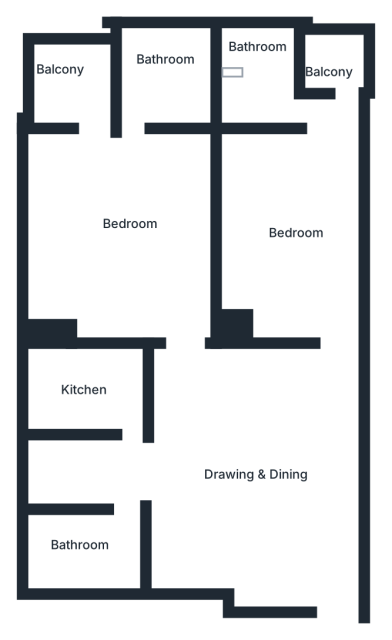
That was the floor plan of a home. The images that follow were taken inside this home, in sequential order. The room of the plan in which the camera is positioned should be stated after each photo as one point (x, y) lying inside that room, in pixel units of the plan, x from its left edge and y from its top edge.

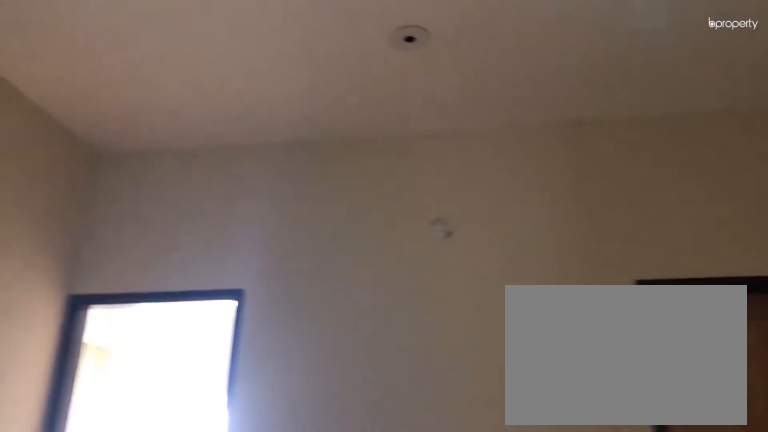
(268, 468)
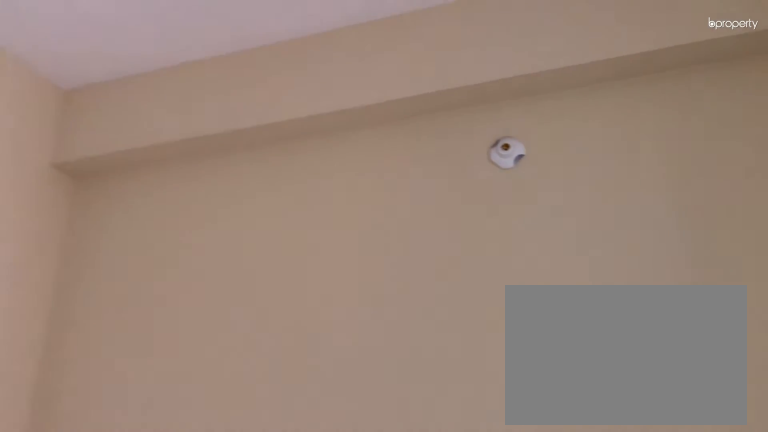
(307, 218)
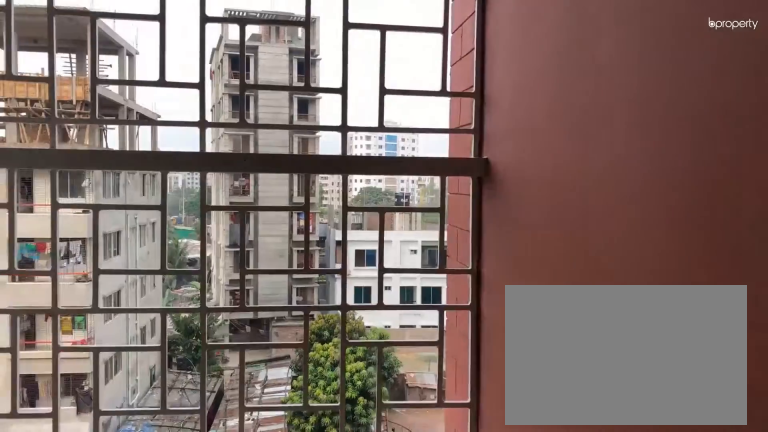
(333, 57)
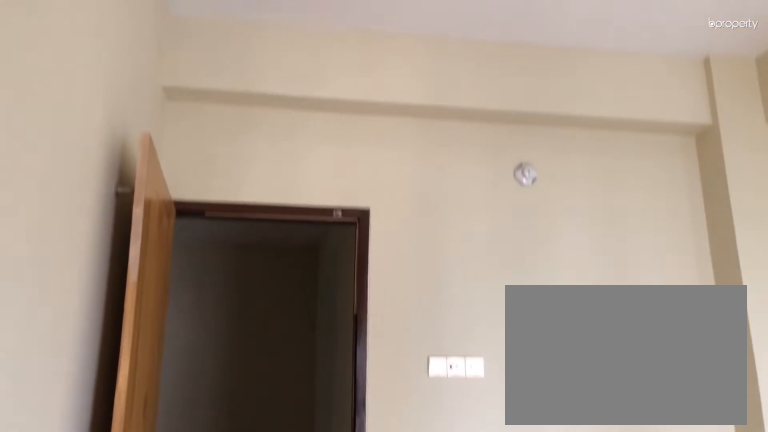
(115, 212)
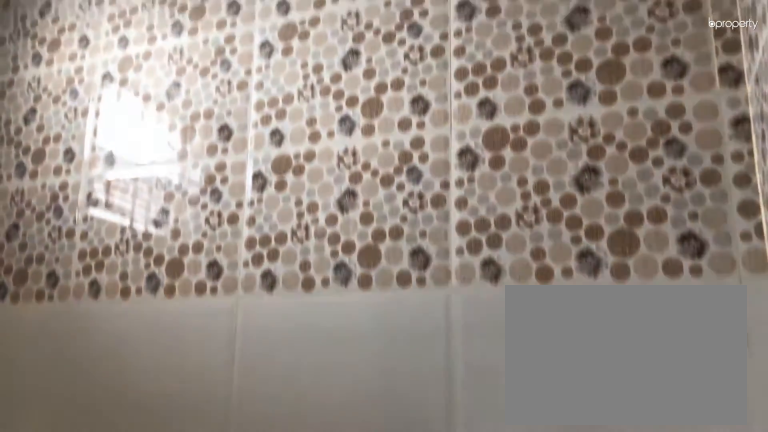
(133, 82)
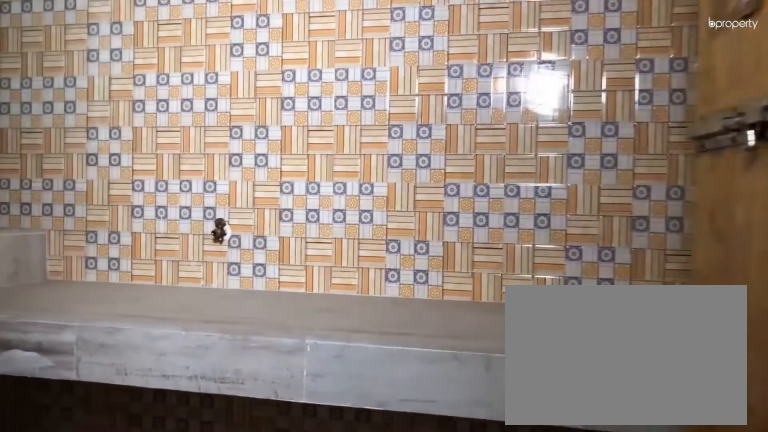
(100, 392)
